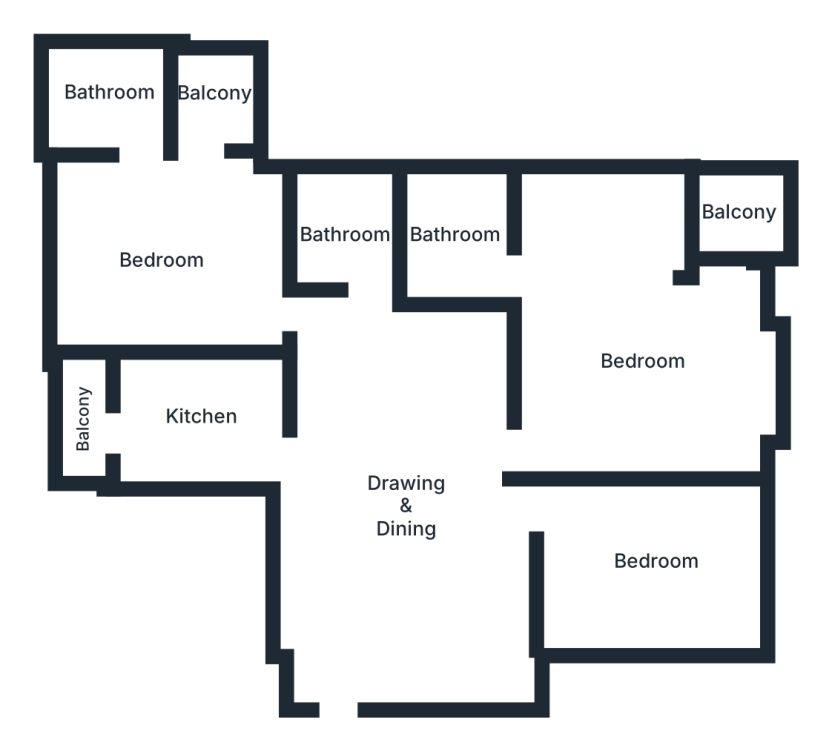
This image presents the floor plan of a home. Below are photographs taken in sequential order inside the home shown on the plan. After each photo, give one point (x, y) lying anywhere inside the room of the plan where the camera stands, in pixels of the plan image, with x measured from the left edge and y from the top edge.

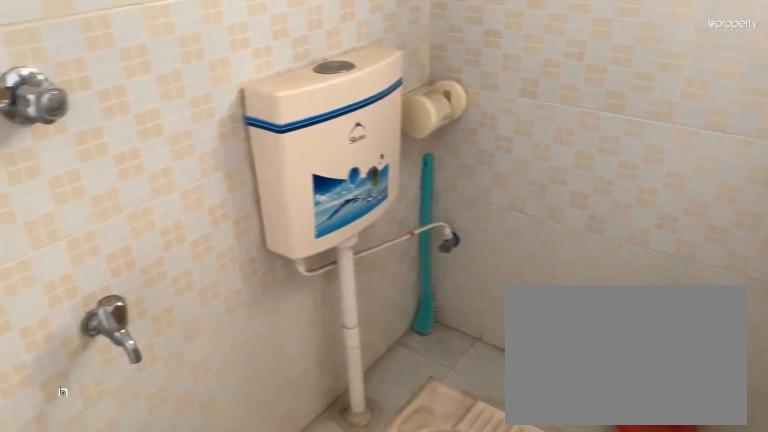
(361, 249)
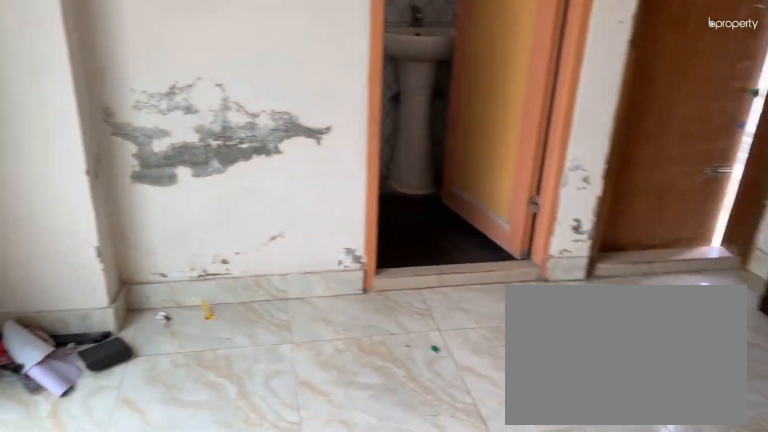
(165, 267)
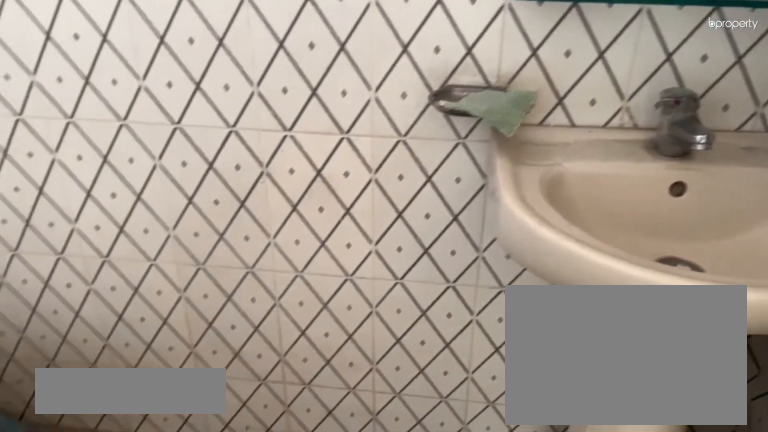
(111, 87)
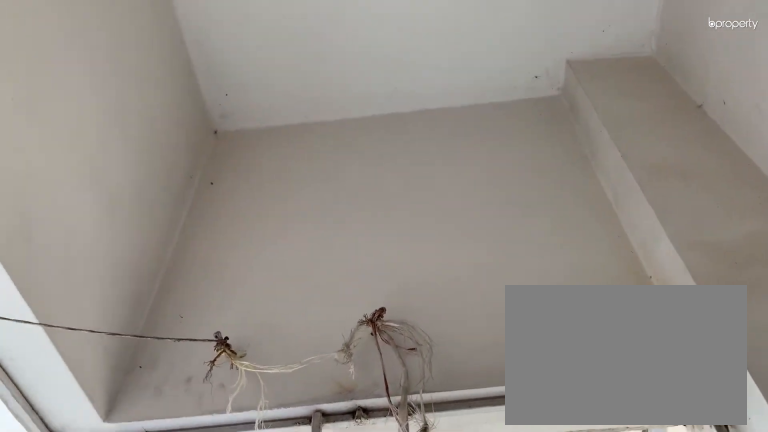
(205, 105)
